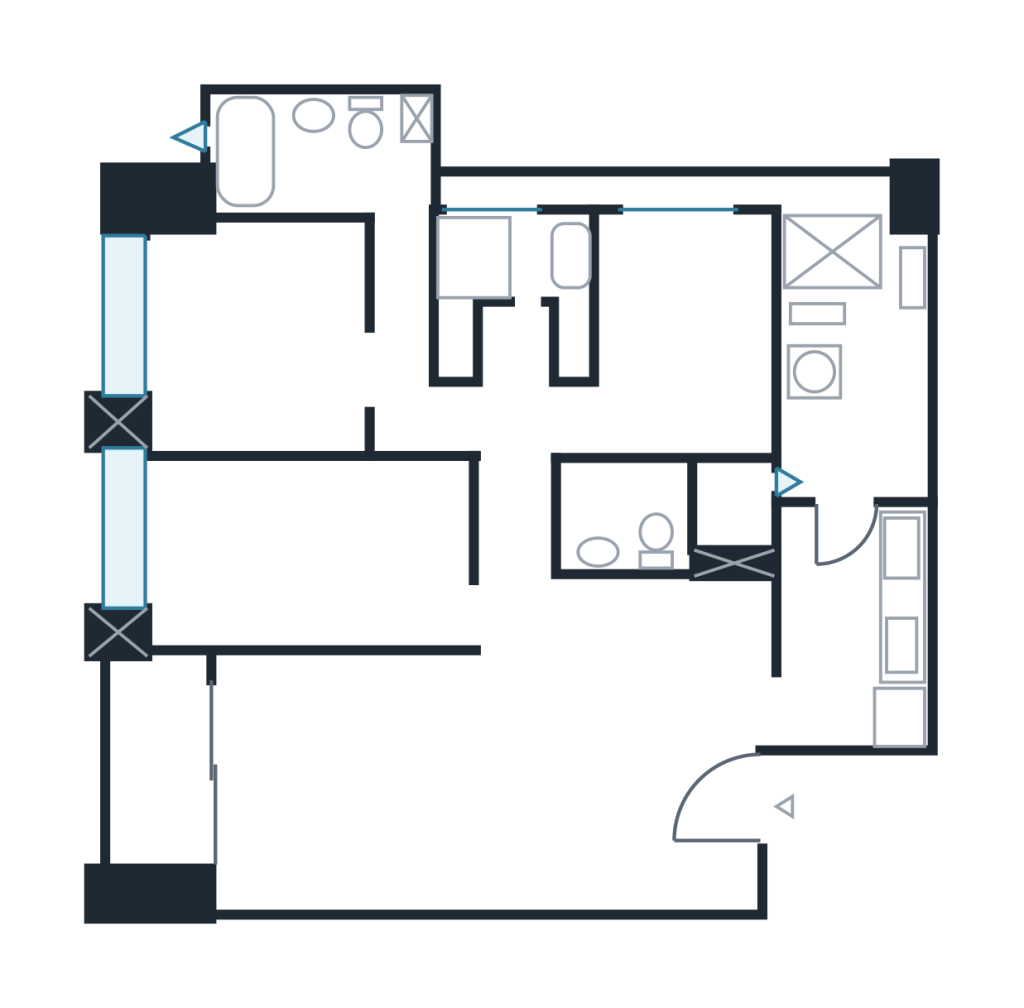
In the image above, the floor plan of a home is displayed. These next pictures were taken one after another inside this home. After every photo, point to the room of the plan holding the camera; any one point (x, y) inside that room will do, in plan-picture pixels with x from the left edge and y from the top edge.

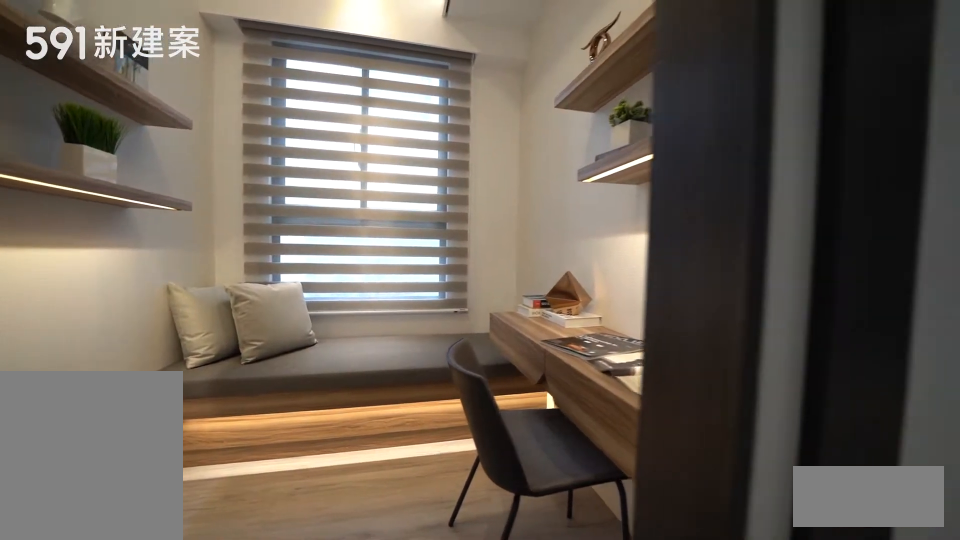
(512, 295)
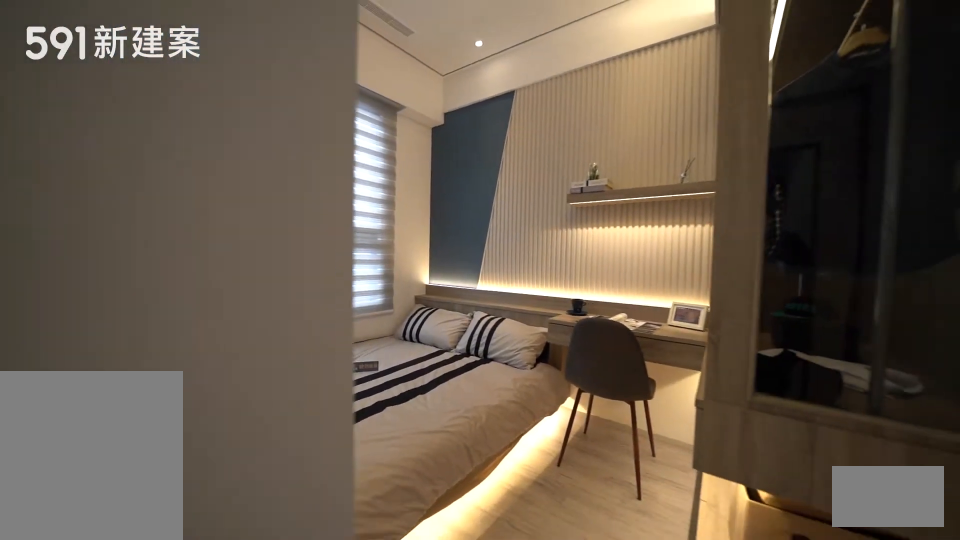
(681, 338)
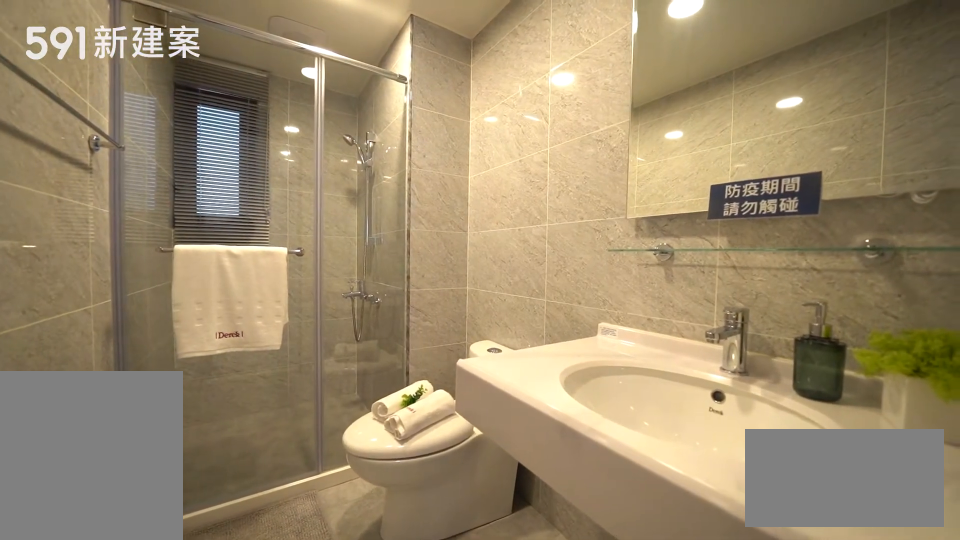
(670, 519)
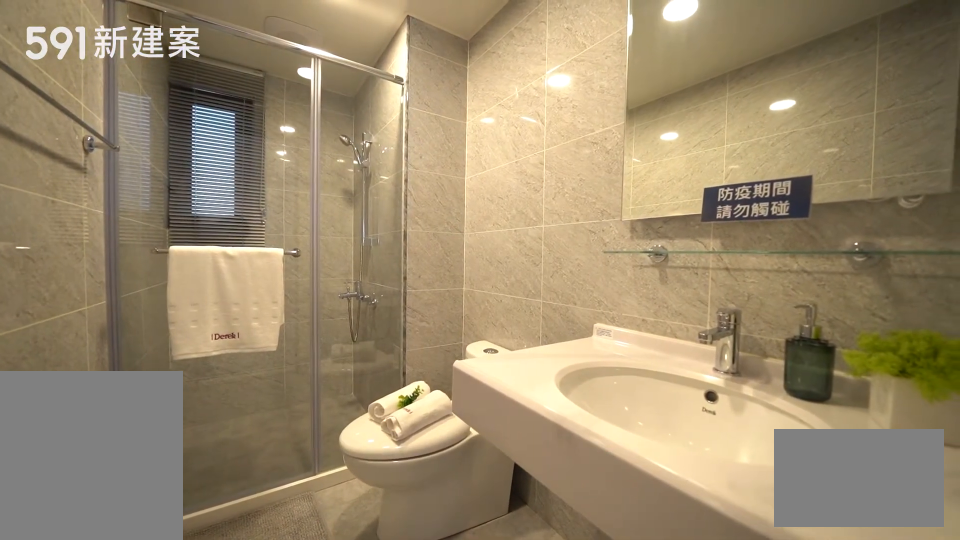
(670, 519)
